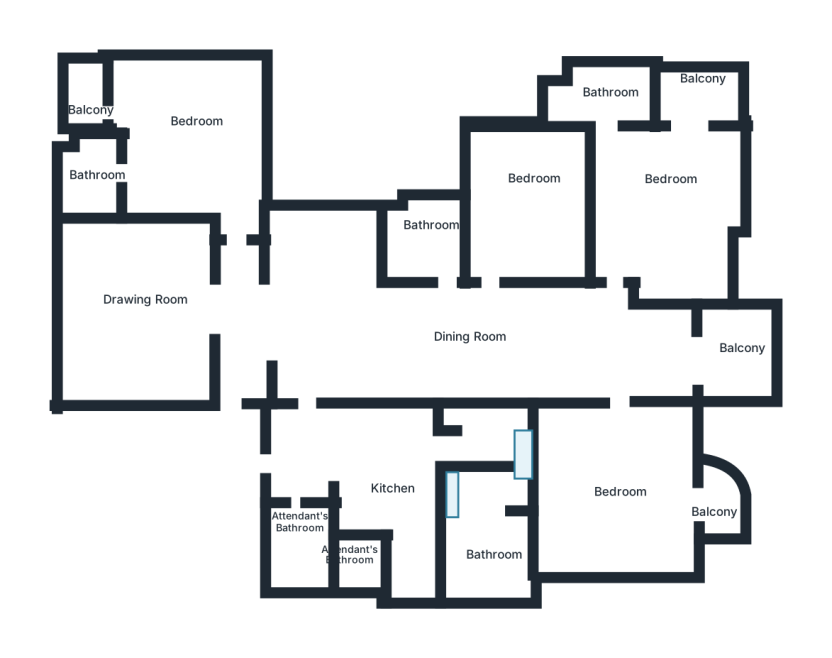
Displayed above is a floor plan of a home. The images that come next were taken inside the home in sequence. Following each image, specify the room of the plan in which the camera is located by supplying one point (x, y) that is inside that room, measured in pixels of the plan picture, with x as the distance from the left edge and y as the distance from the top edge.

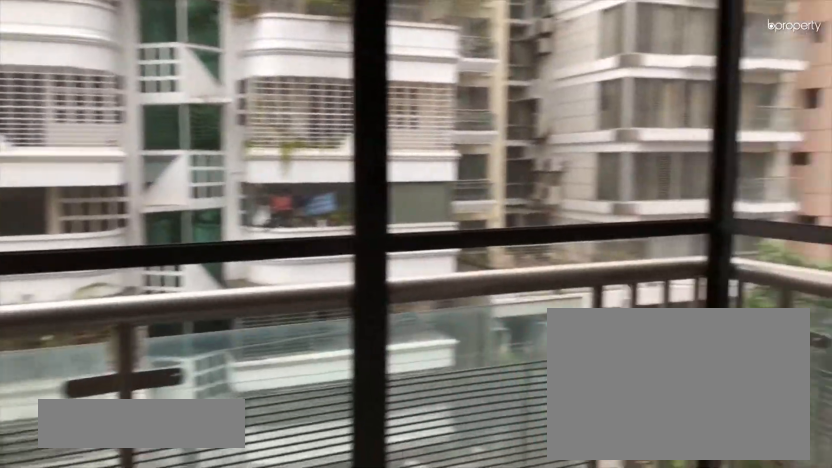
(736, 351)
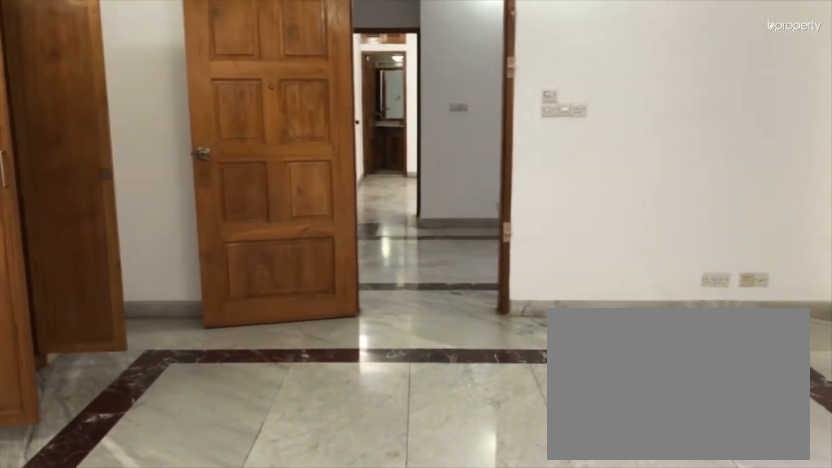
(626, 490)
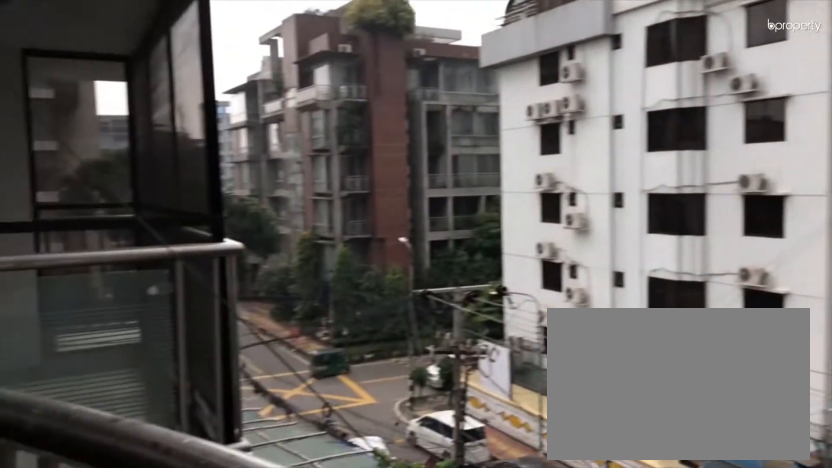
(716, 499)
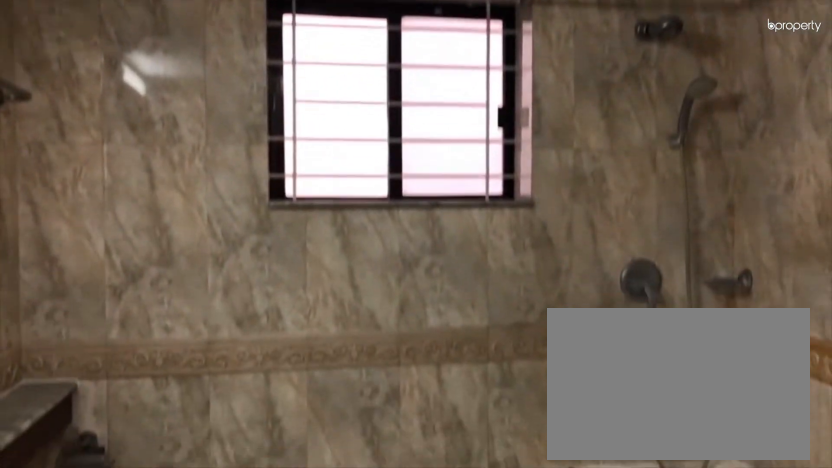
(485, 554)
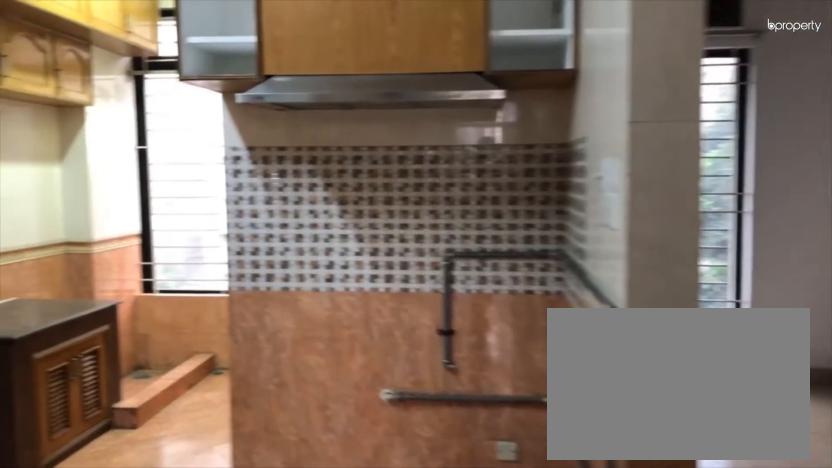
(380, 466)
